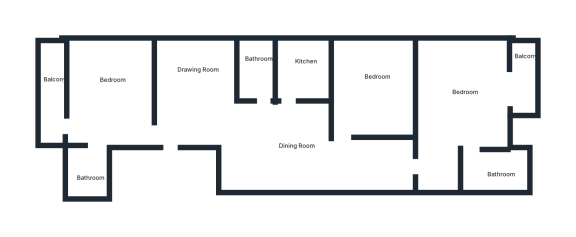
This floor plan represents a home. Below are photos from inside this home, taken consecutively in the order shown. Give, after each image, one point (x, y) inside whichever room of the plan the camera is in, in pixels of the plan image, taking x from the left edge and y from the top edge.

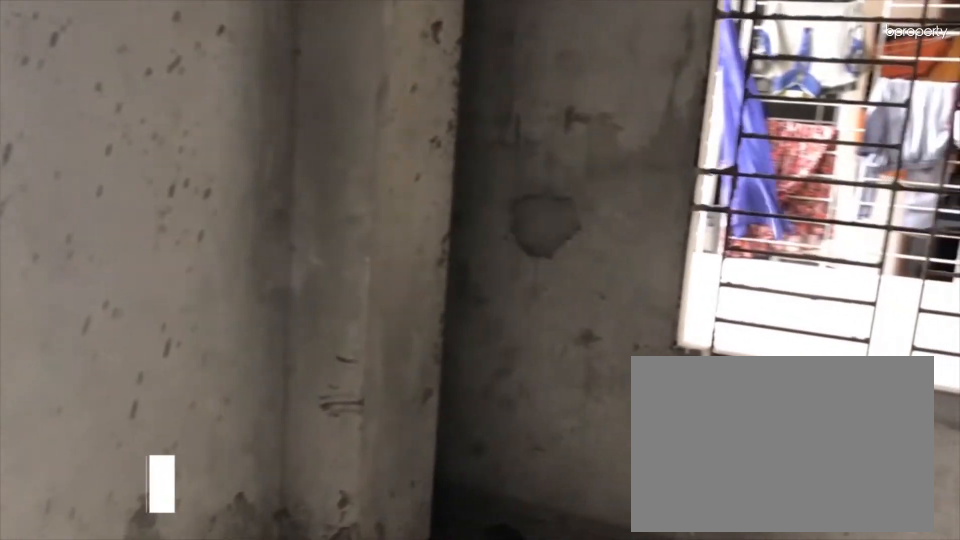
(99, 87)
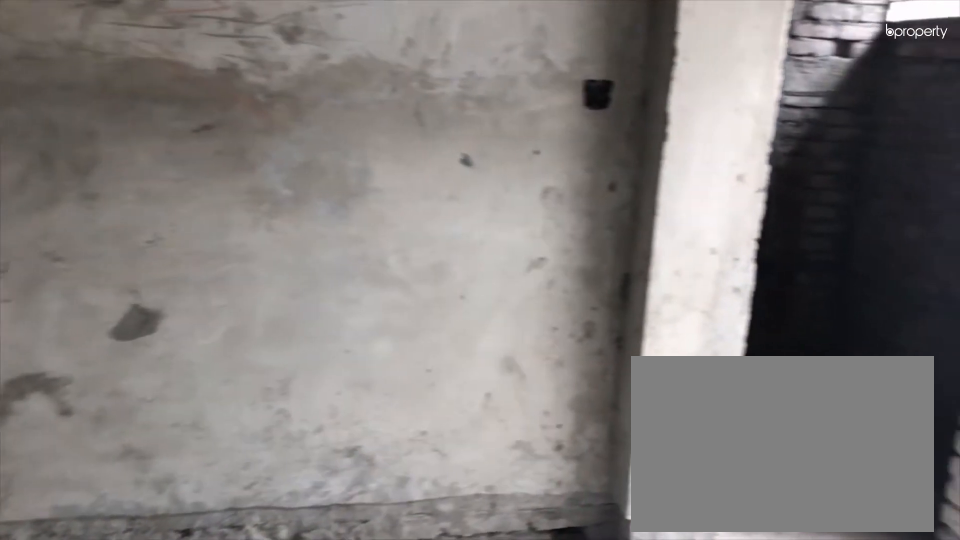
(99, 87)
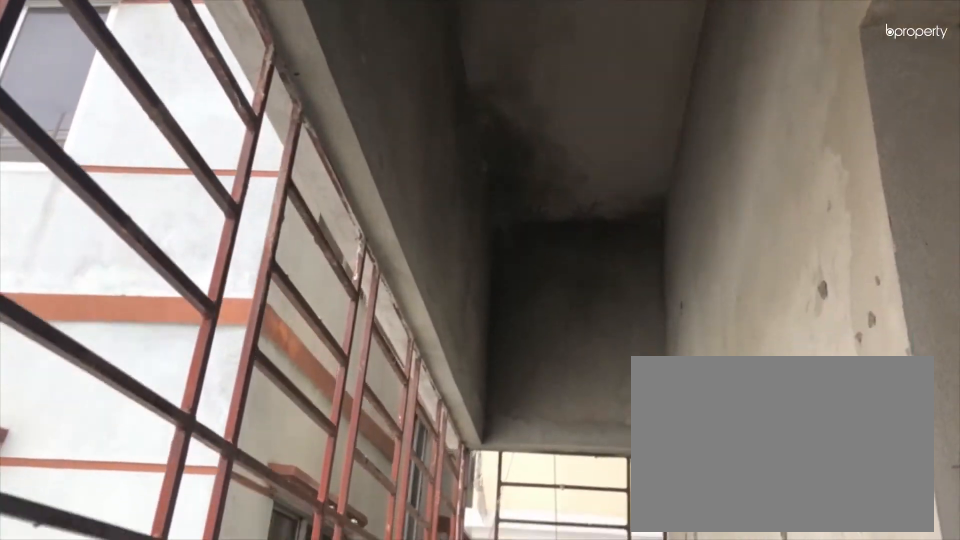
(51, 92)
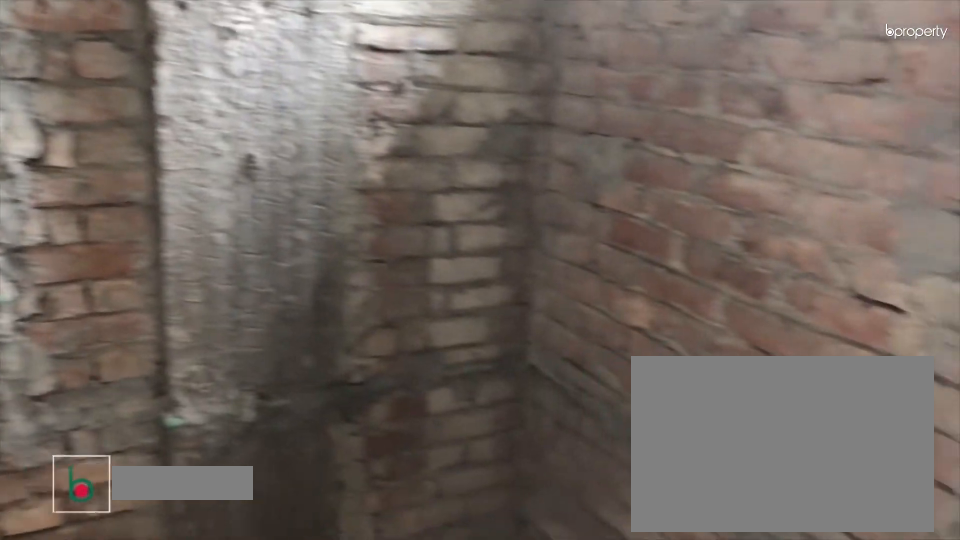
(89, 180)
